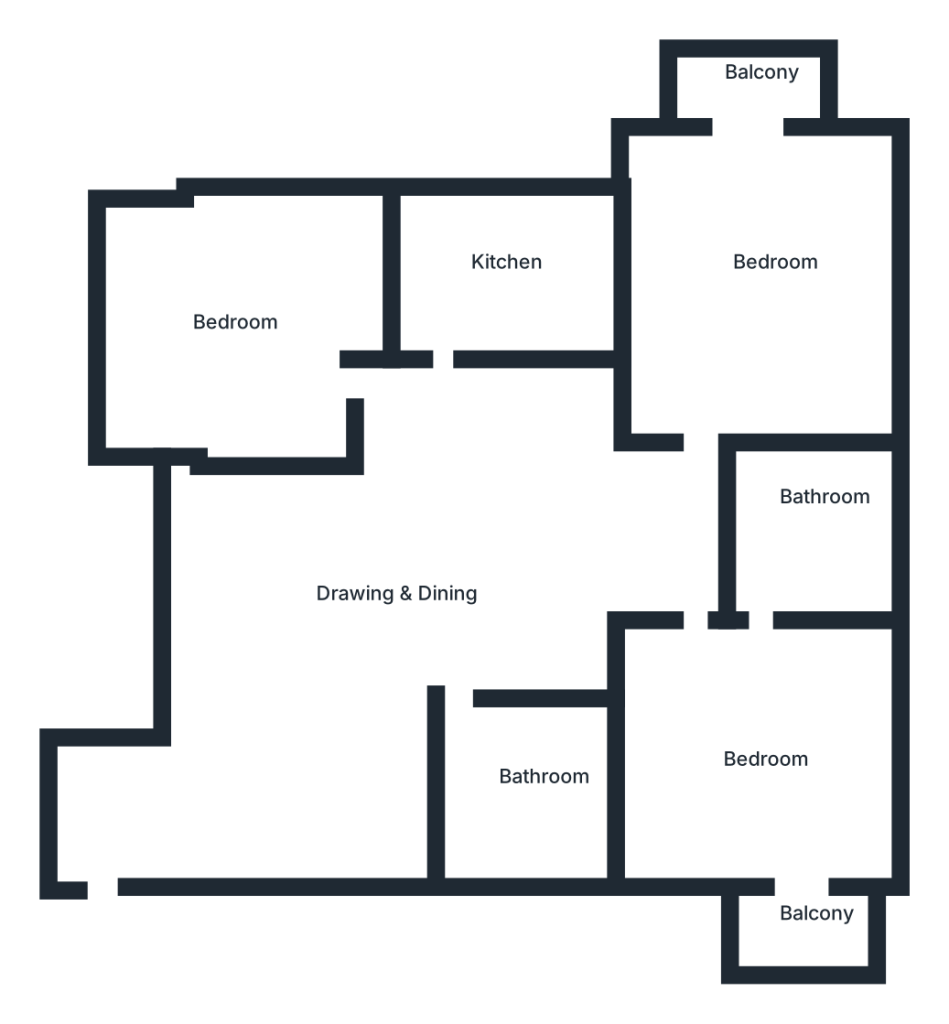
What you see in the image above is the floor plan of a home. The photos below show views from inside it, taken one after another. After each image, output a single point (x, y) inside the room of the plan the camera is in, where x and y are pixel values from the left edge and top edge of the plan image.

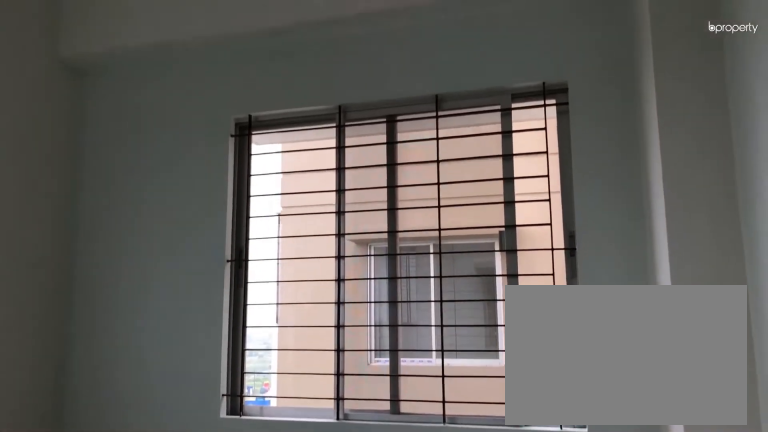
(764, 260)
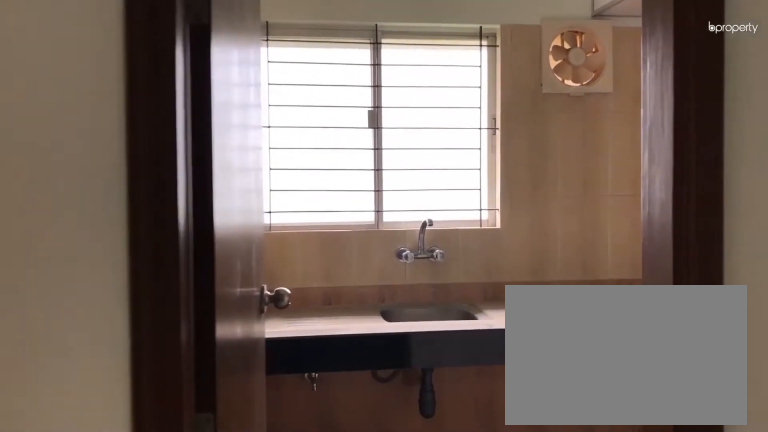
(490, 275)
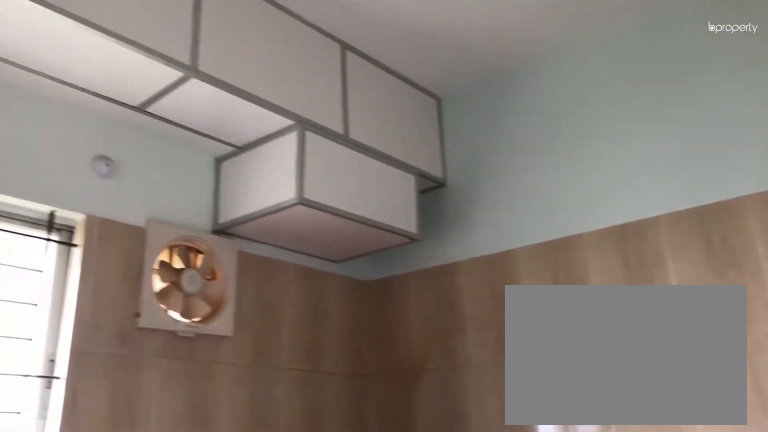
(490, 275)
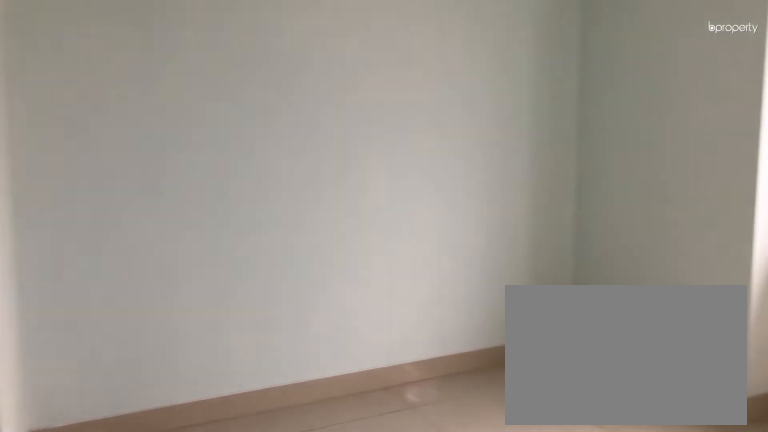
(241, 342)
